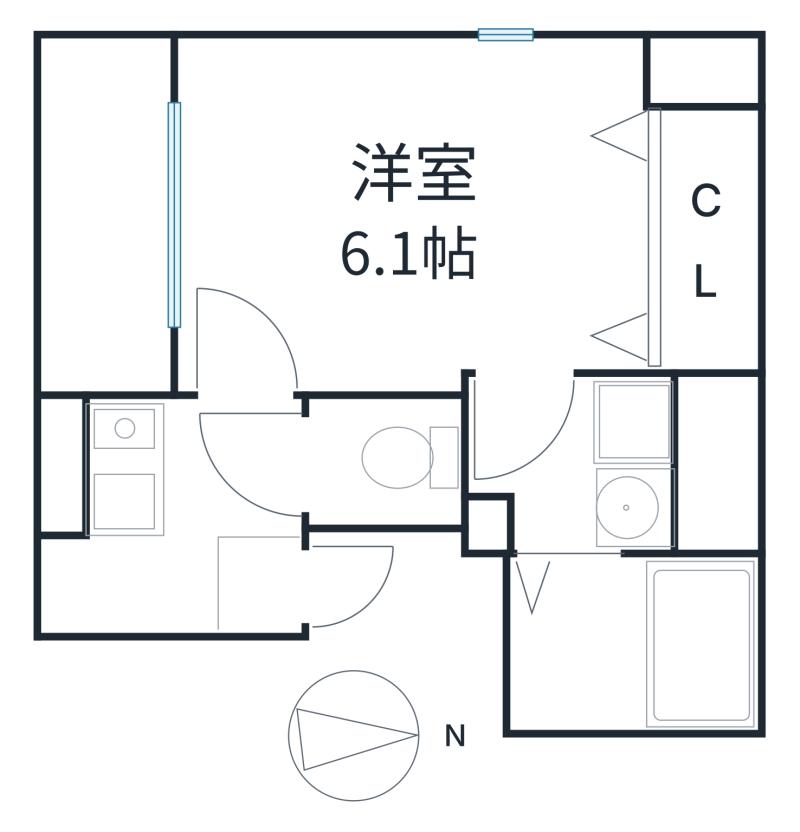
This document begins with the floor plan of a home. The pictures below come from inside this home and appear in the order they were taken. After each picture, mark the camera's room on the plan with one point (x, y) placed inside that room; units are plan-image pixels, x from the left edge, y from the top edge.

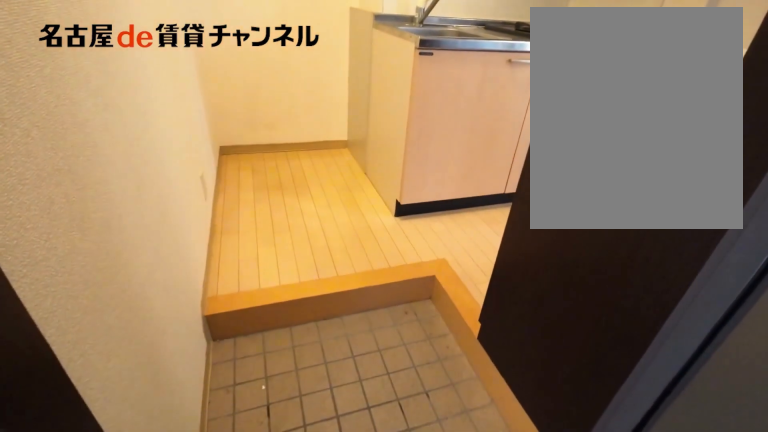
(263, 586)
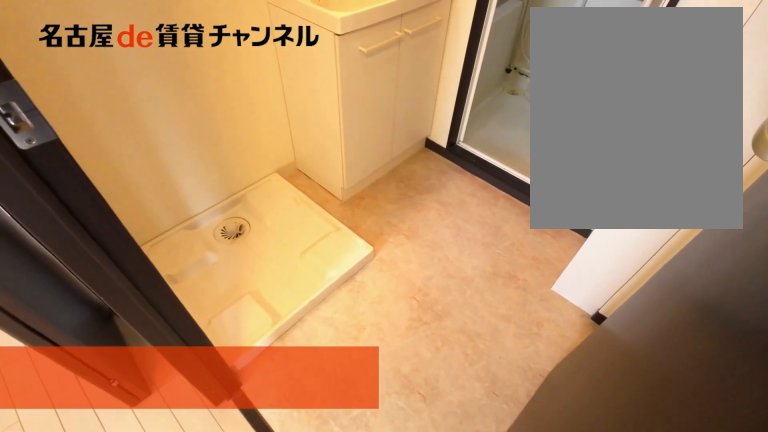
(574, 465)
